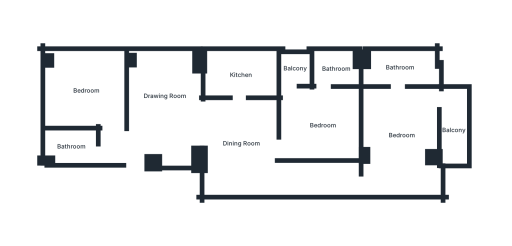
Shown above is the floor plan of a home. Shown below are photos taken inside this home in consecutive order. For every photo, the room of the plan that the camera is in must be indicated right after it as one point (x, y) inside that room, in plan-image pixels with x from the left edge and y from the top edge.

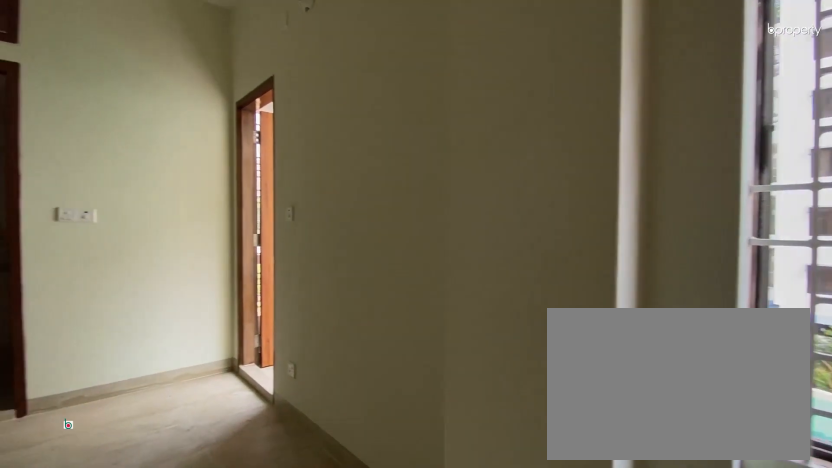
(400, 135)
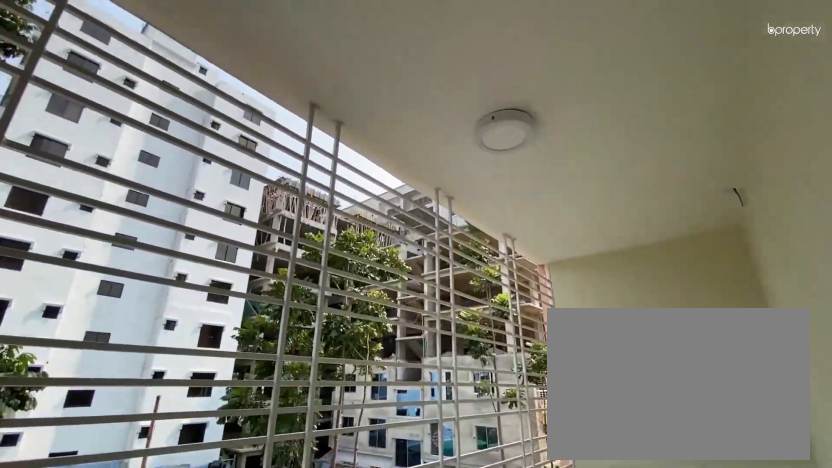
(454, 130)
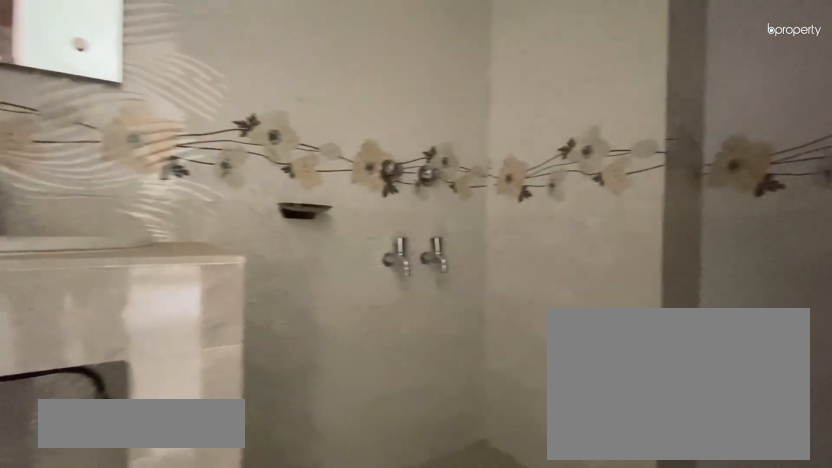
(399, 67)
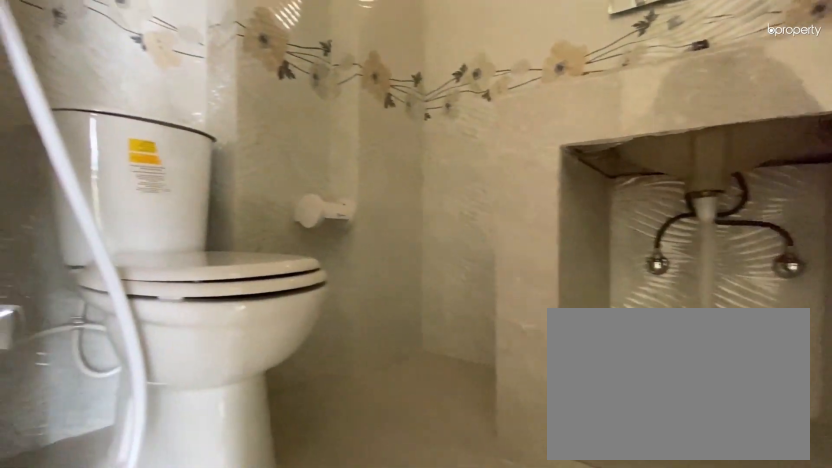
(399, 67)
